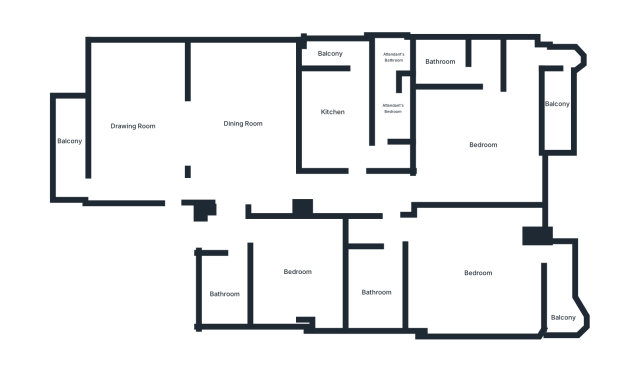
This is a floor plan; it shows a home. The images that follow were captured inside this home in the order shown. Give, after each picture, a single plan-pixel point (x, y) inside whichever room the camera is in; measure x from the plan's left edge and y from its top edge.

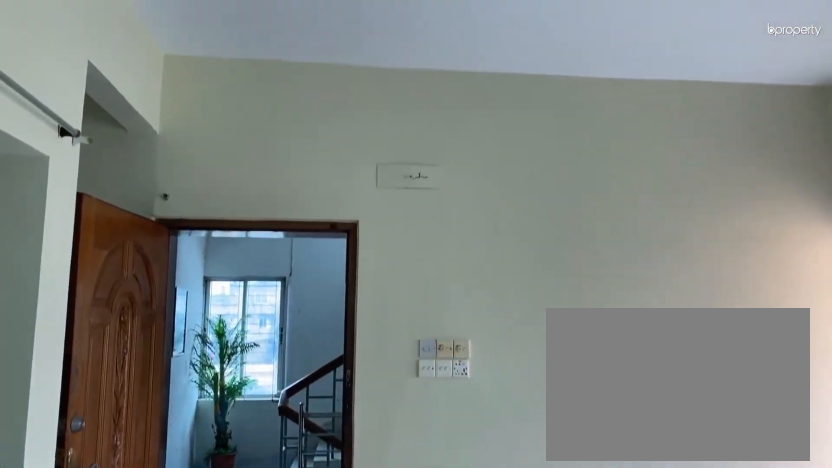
(141, 120)
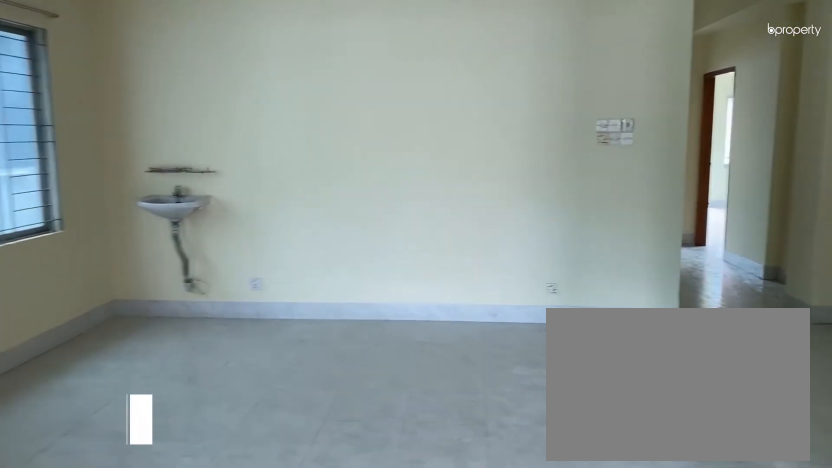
(245, 123)
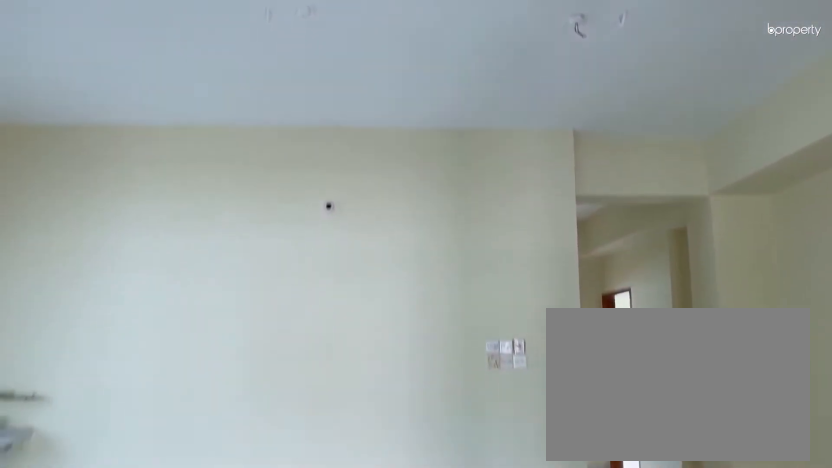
(245, 123)
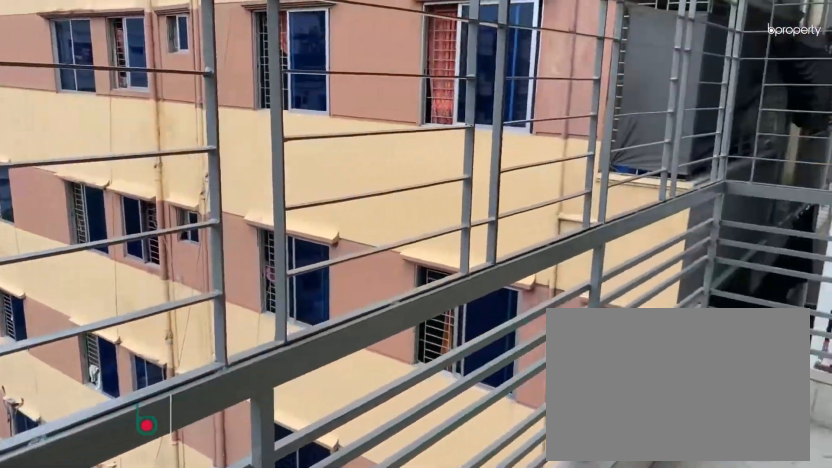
(71, 142)
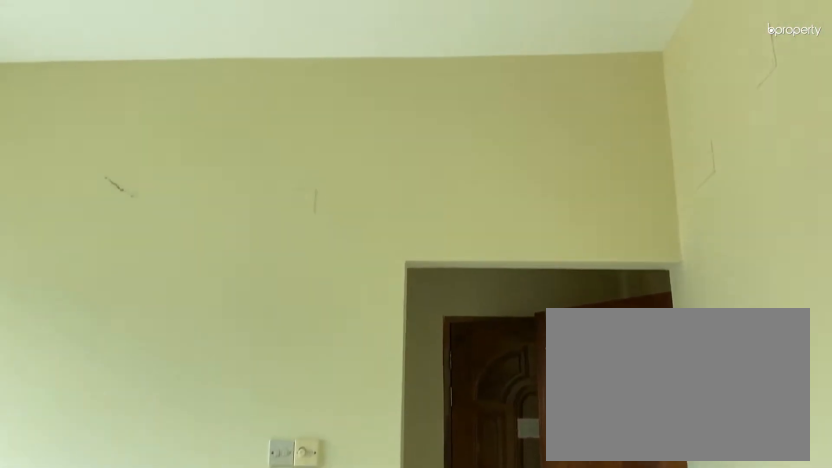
(296, 271)
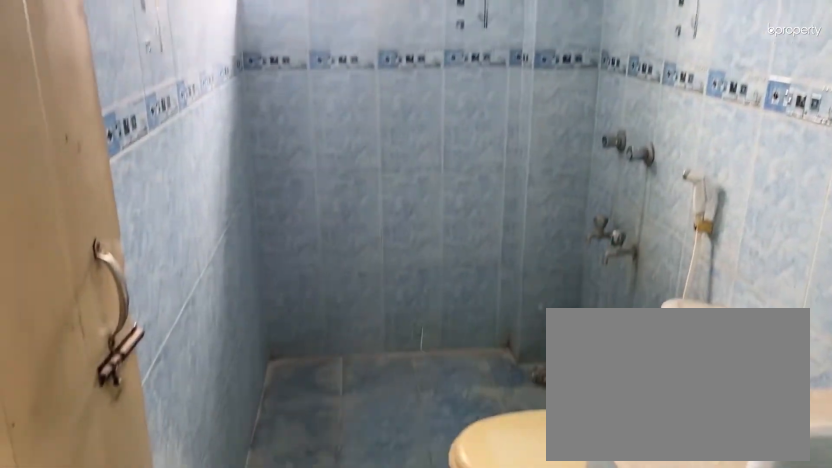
(228, 289)
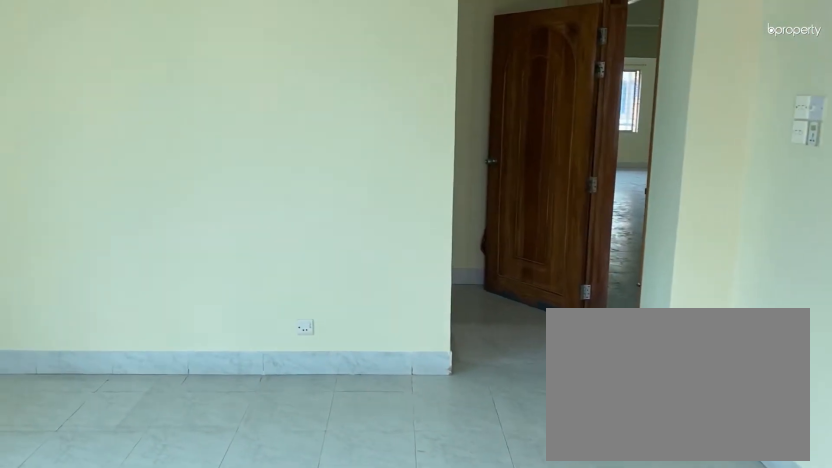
(473, 273)
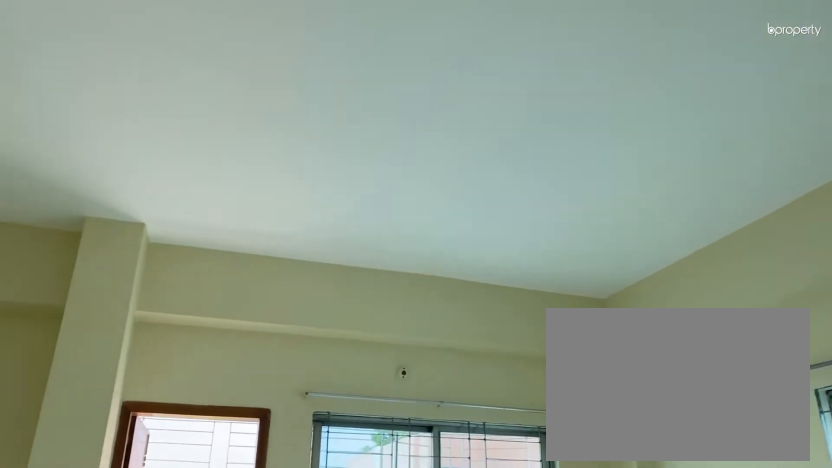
(473, 273)
